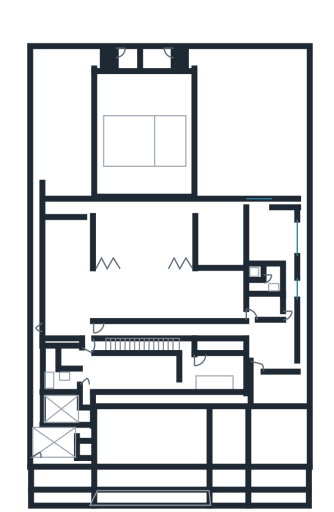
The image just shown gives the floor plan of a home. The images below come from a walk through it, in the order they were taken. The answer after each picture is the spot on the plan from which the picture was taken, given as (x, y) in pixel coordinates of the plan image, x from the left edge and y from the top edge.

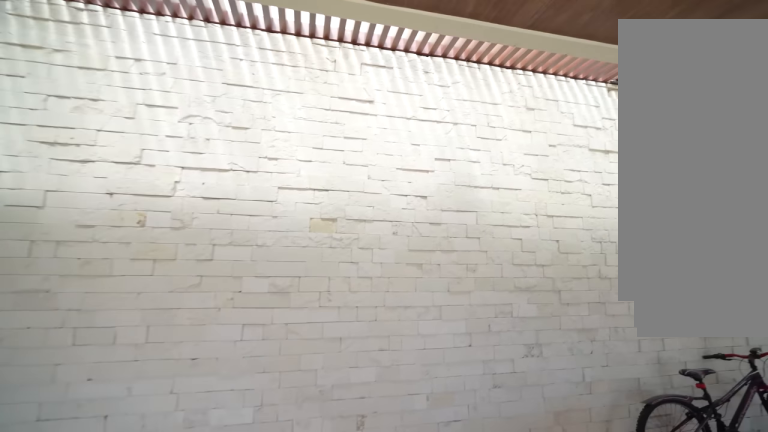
(133, 436)
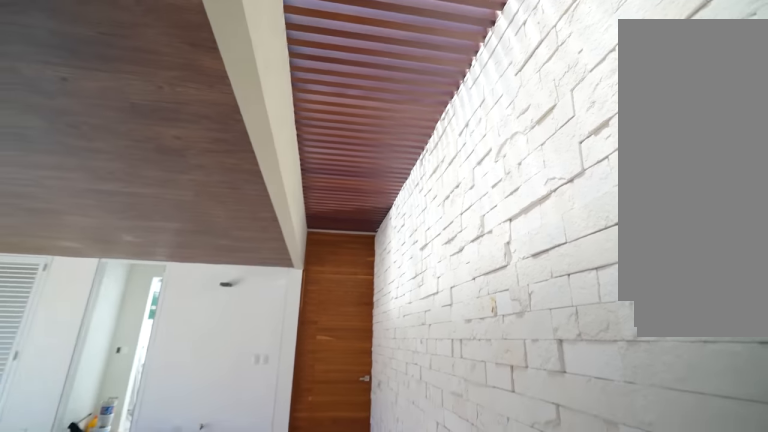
(133, 404)
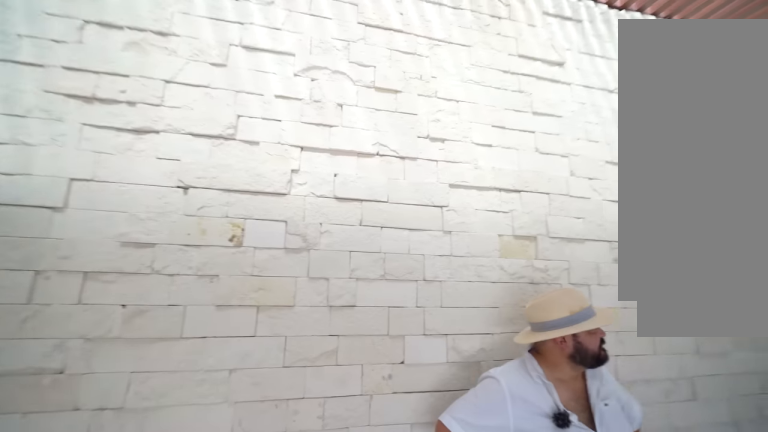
(155, 402)
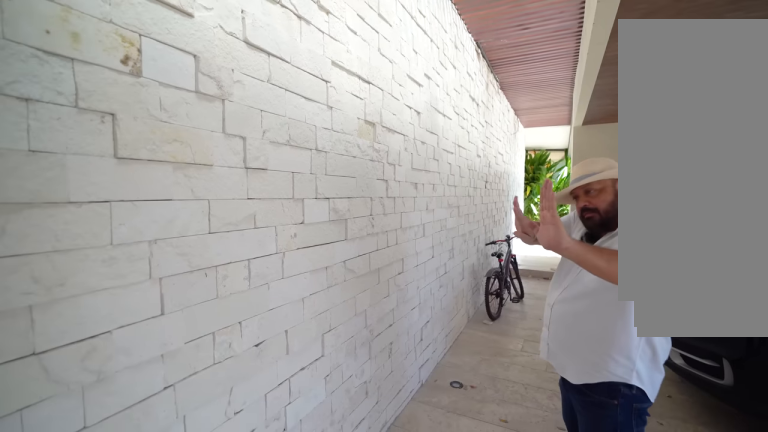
(124, 408)
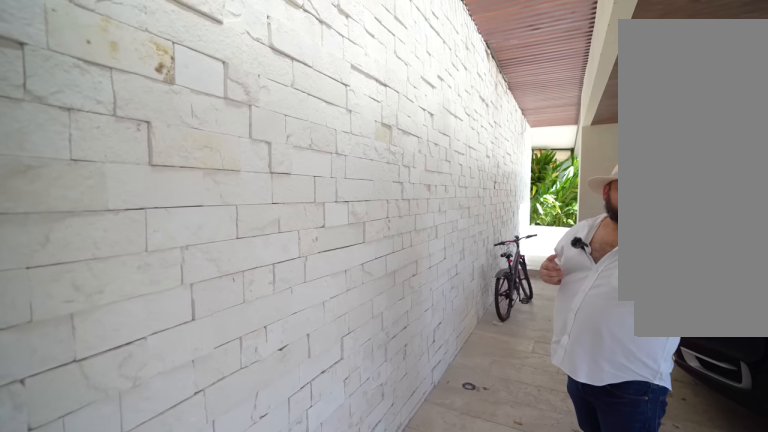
(124, 406)
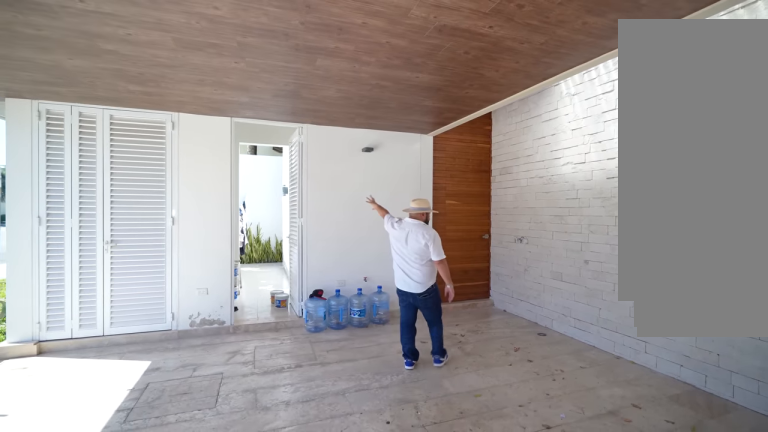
(139, 428)
